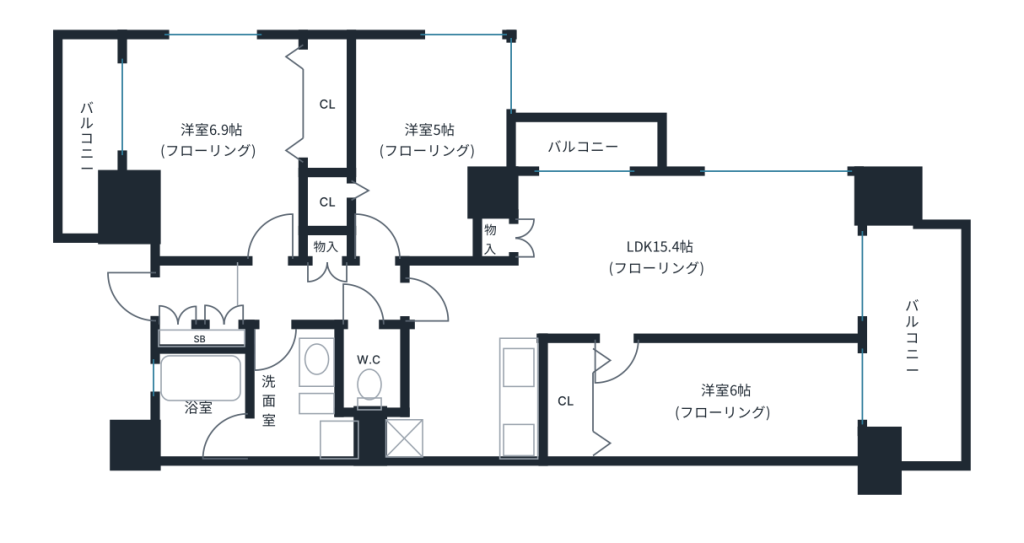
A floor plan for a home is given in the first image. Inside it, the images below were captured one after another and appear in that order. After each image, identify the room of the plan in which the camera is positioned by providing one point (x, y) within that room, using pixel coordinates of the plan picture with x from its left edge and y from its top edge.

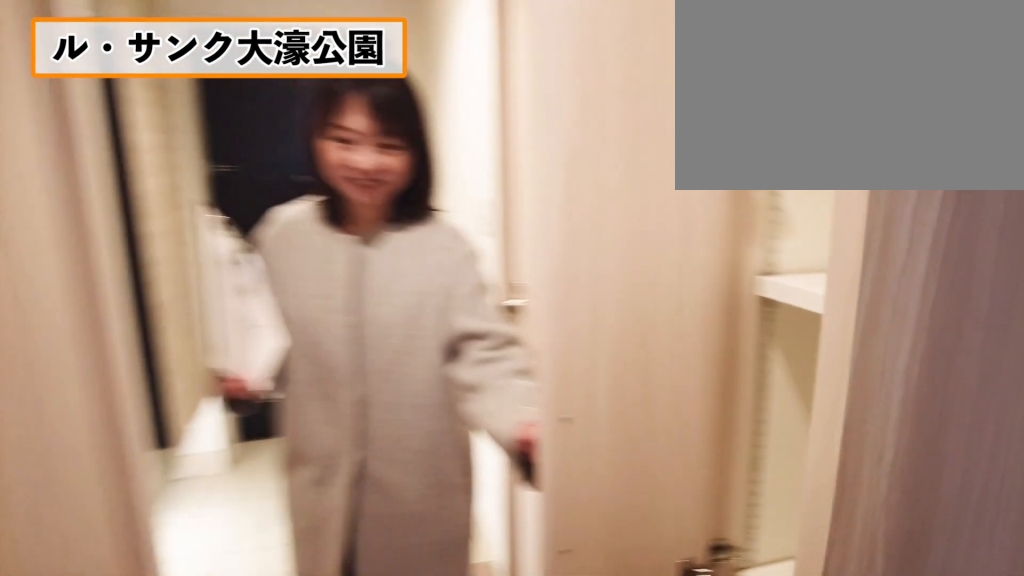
(326, 287)
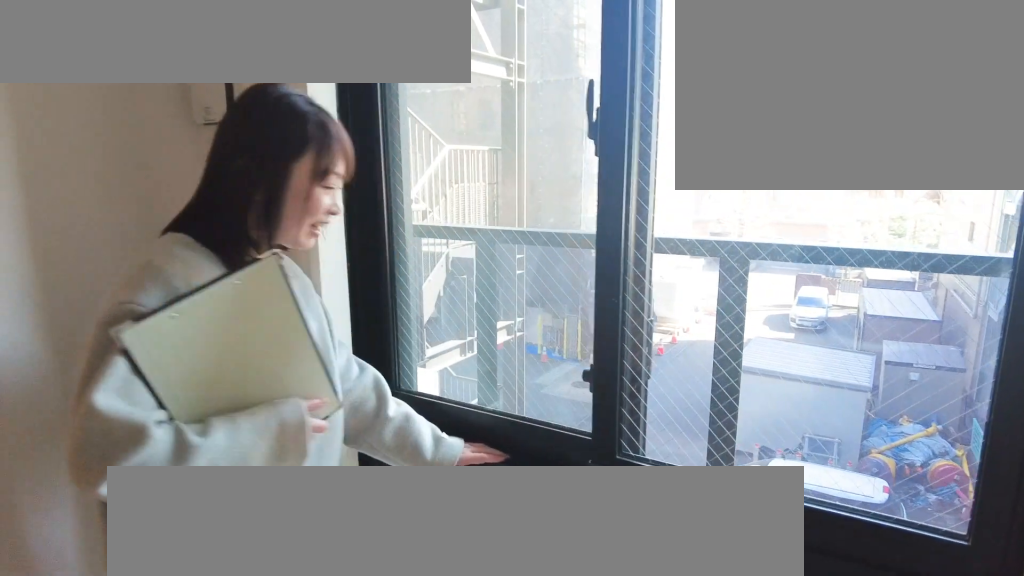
(212, 137)
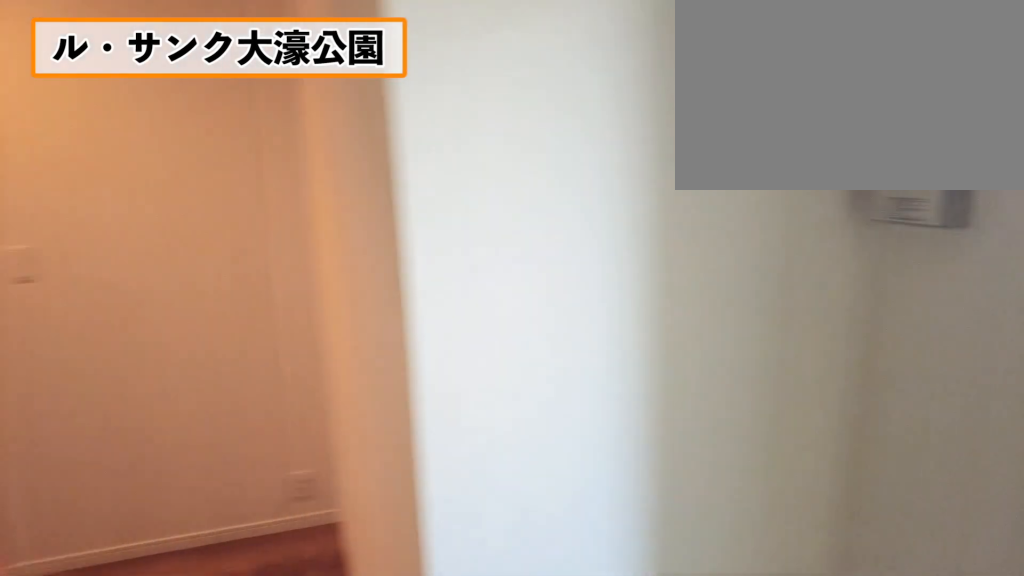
(212, 137)
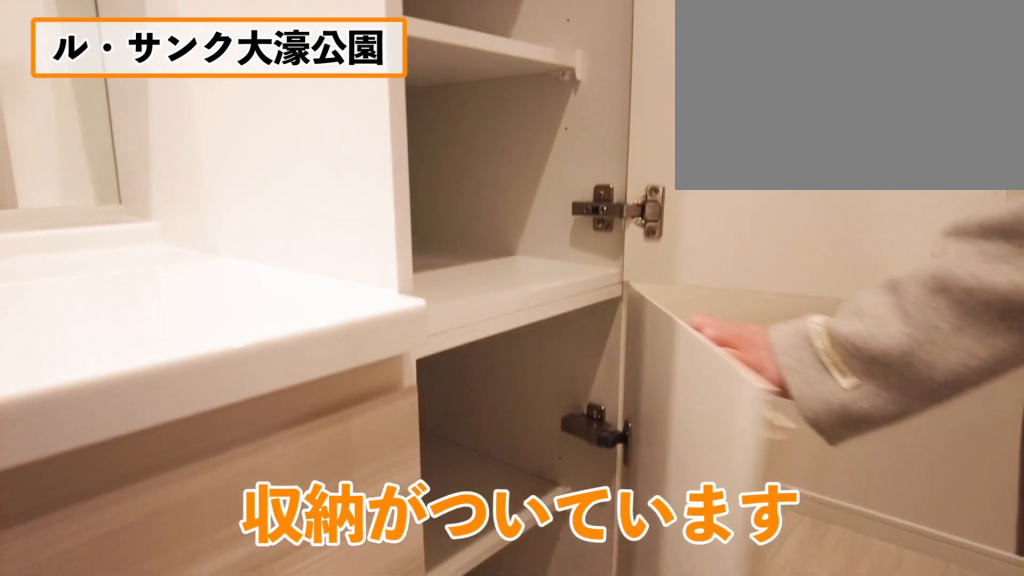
(284, 377)
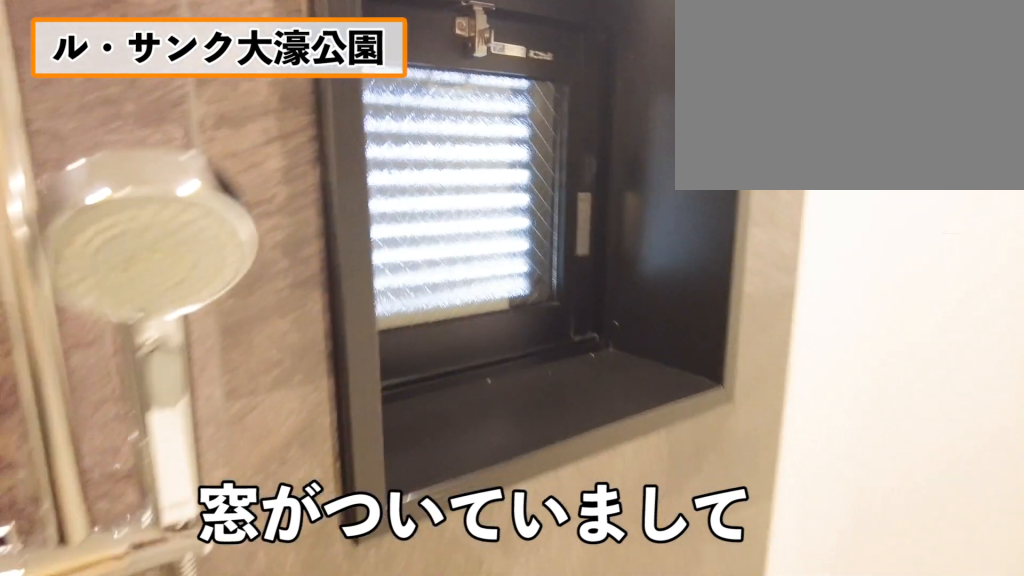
(218, 412)
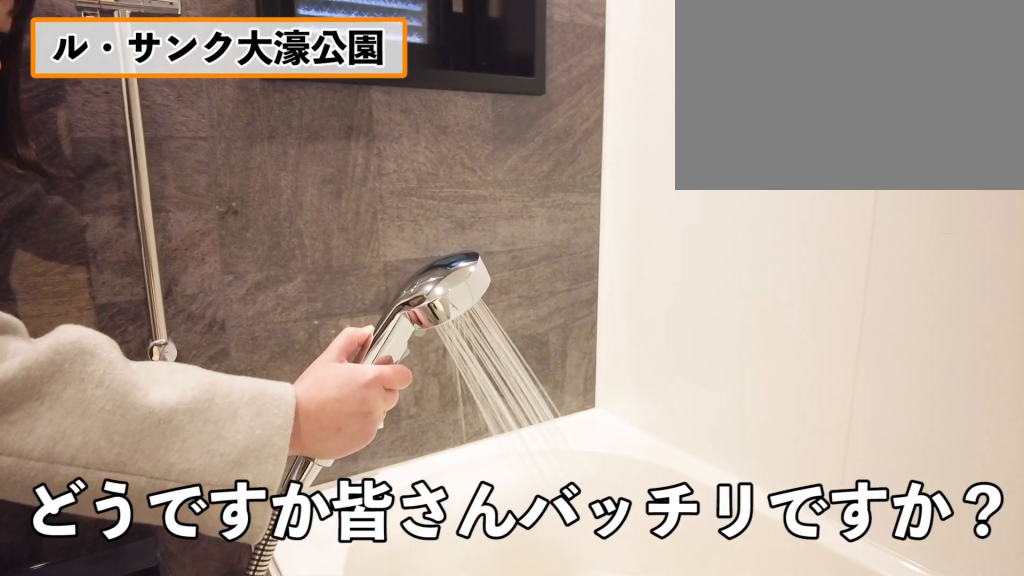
(218, 412)
